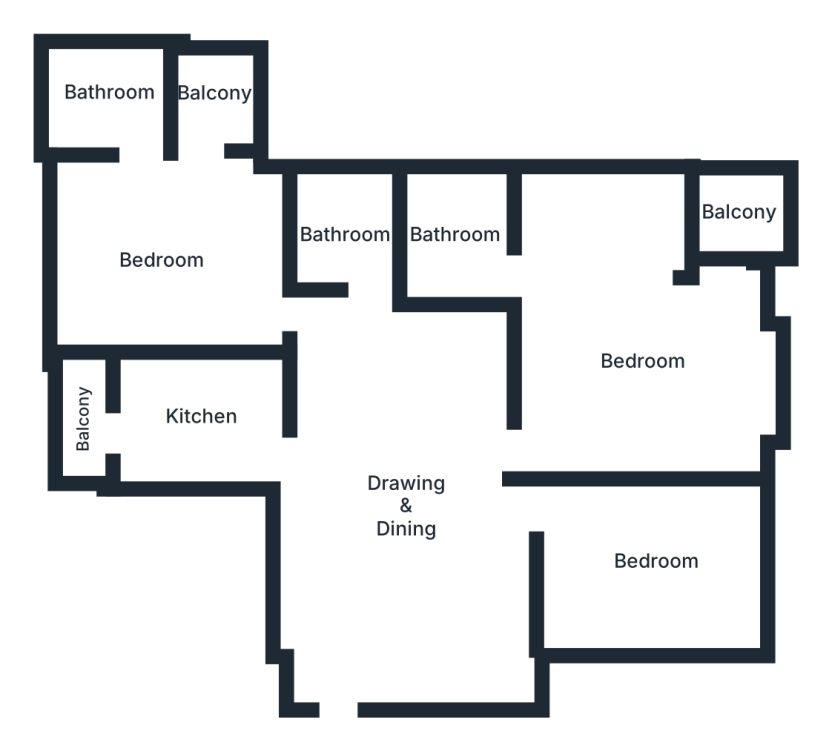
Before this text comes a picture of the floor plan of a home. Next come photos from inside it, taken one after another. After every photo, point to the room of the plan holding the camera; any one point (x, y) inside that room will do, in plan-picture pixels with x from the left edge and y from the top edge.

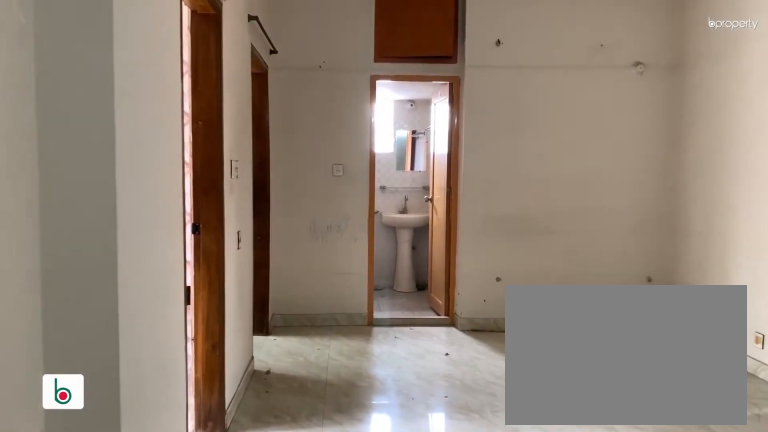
(410, 515)
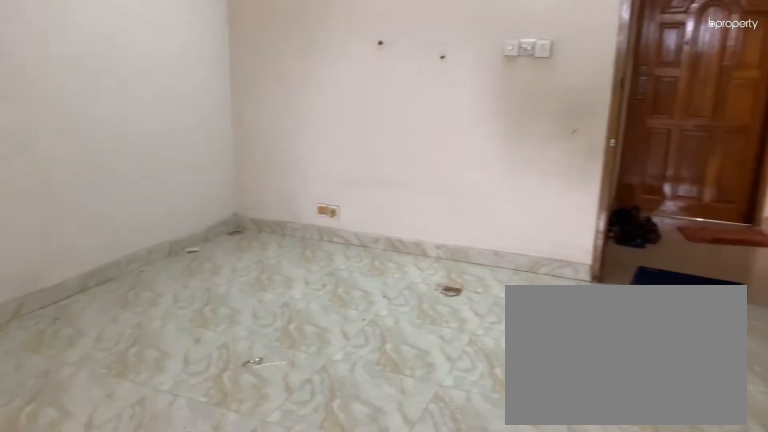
(409, 515)
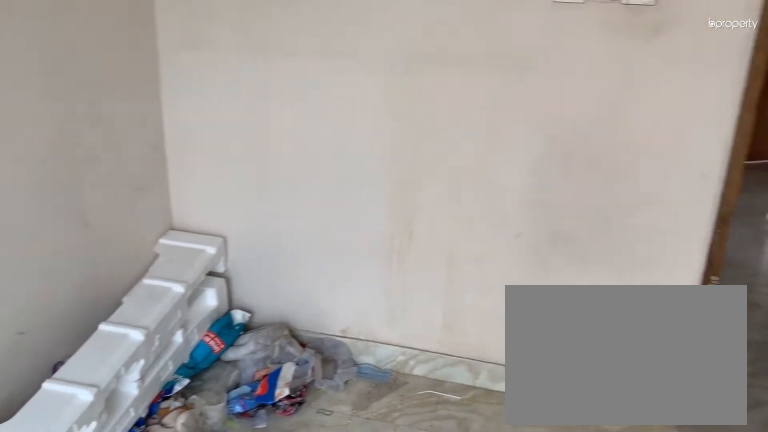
(658, 557)
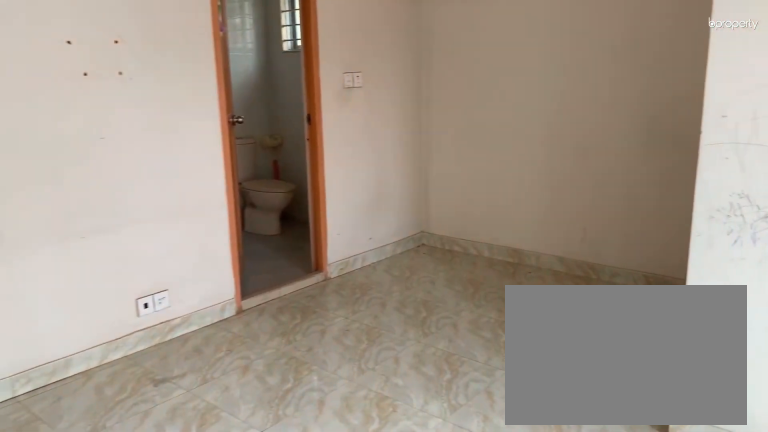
(642, 368)
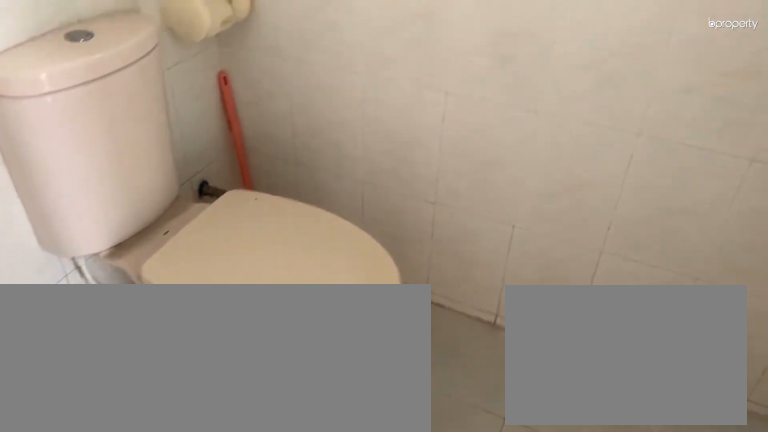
(459, 234)
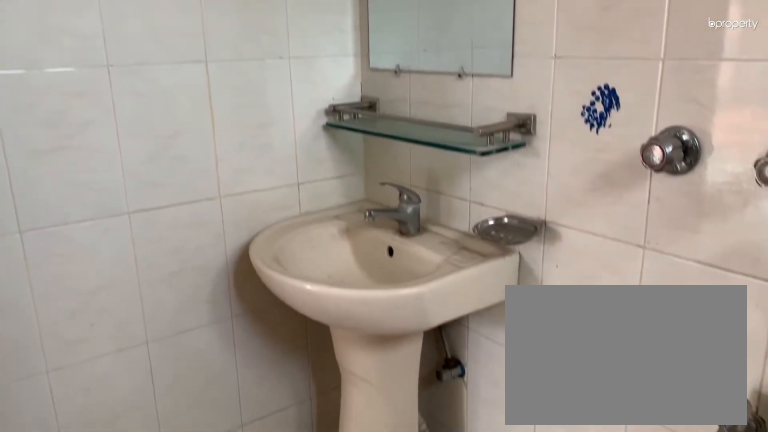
(458, 234)
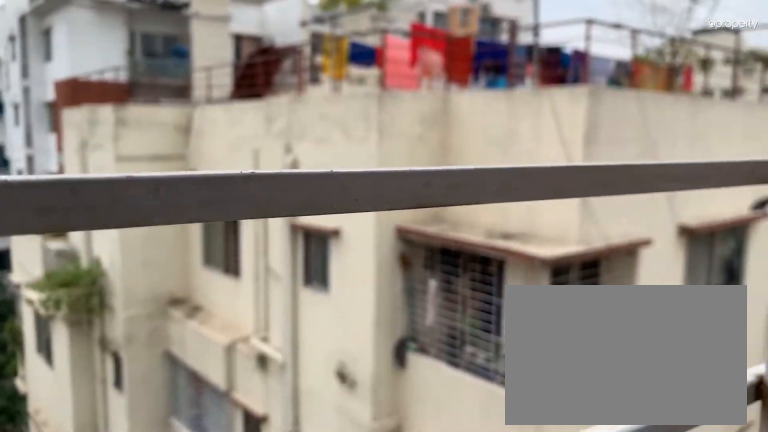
(736, 218)
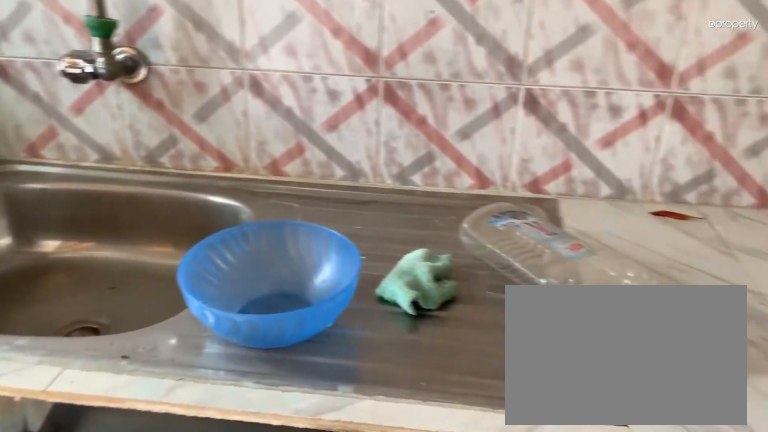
(199, 420)
